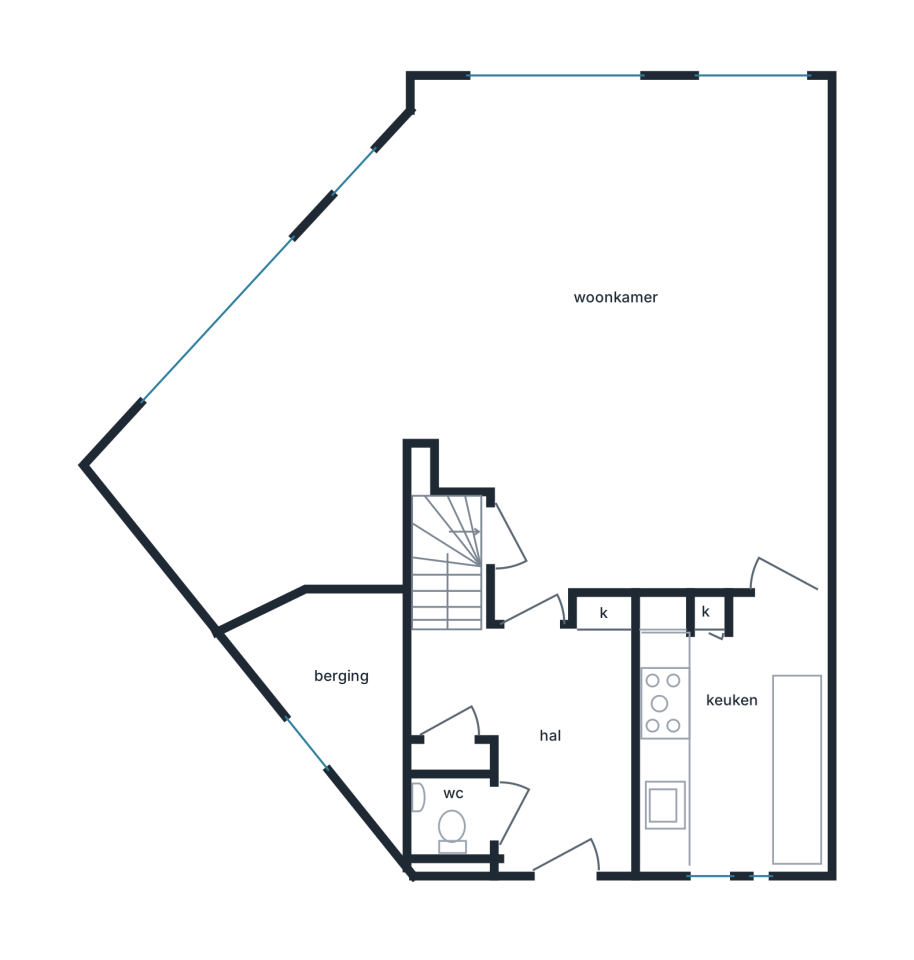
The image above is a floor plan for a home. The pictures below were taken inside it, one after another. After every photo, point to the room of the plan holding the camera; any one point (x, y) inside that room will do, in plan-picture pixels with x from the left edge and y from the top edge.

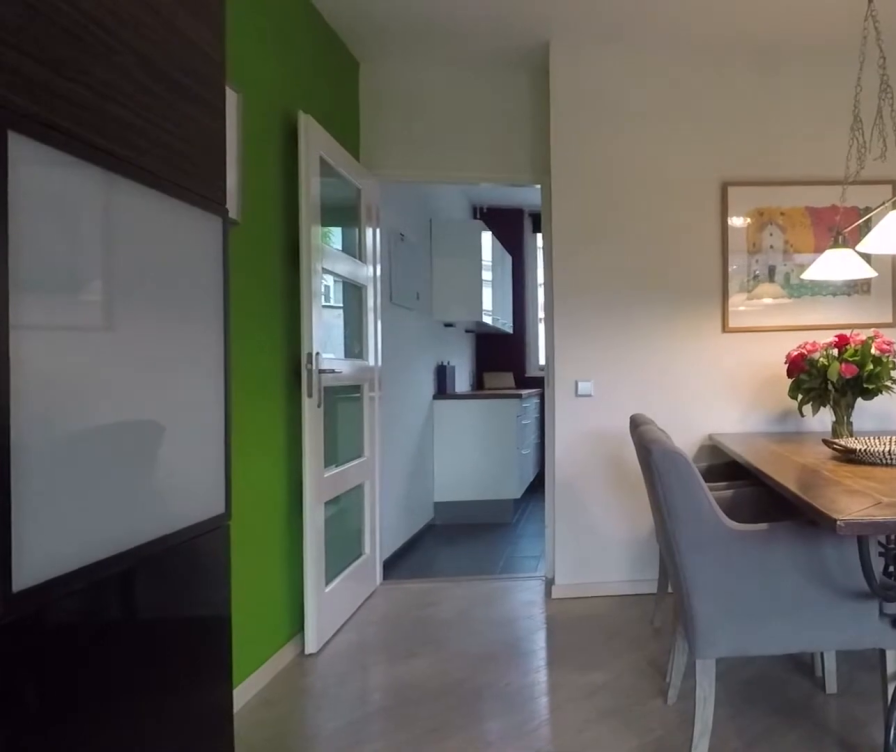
(587, 439)
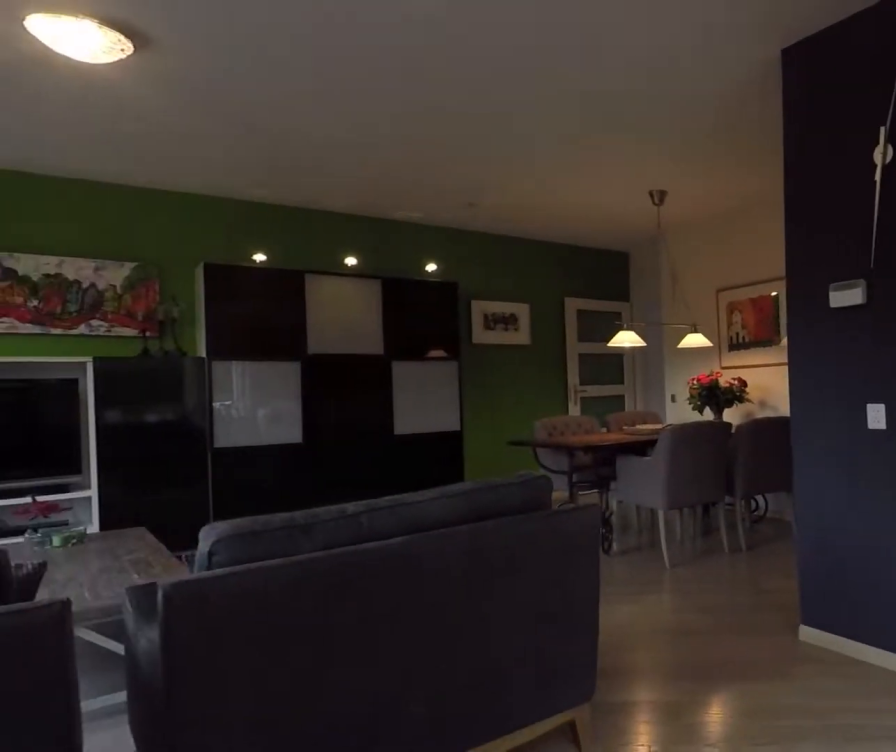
(587, 439)
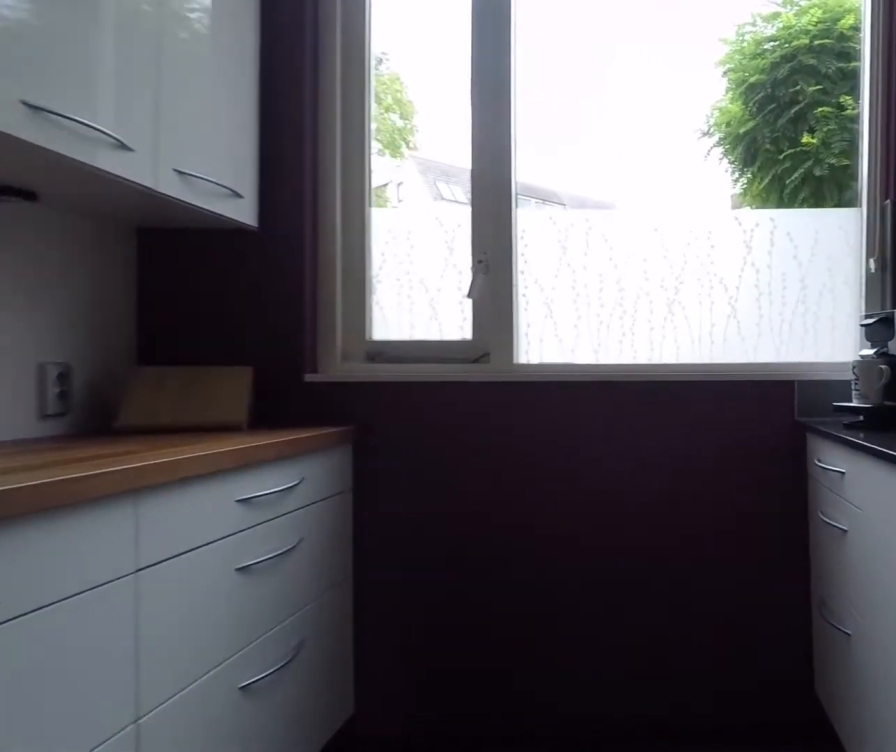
(734, 740)
